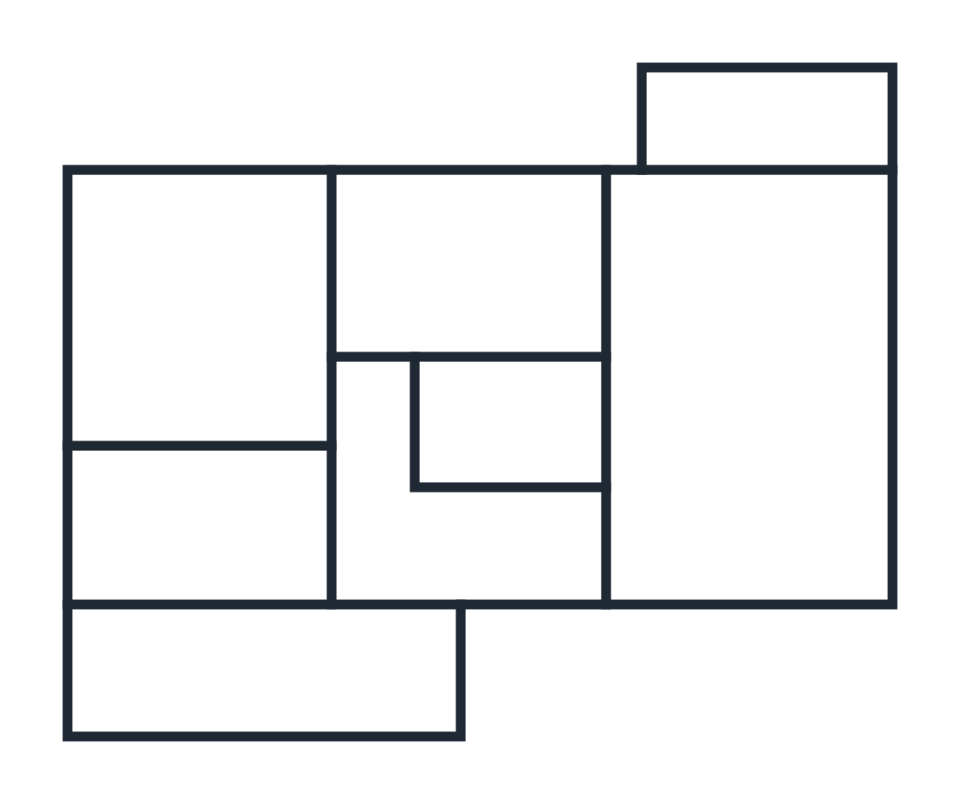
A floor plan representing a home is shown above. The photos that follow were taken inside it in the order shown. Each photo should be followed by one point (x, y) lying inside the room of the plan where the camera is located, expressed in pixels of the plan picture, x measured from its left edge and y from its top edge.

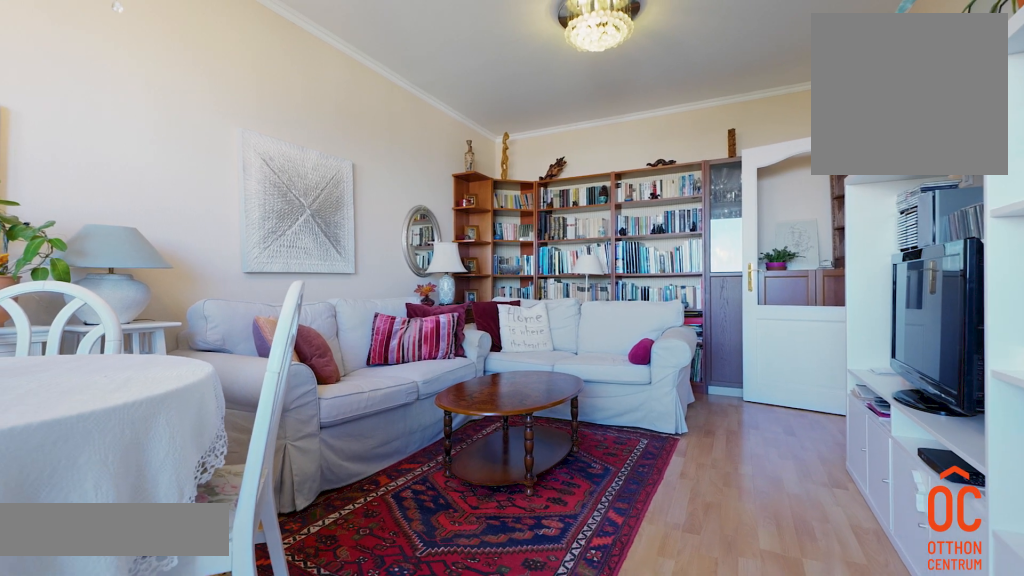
(724, 389)
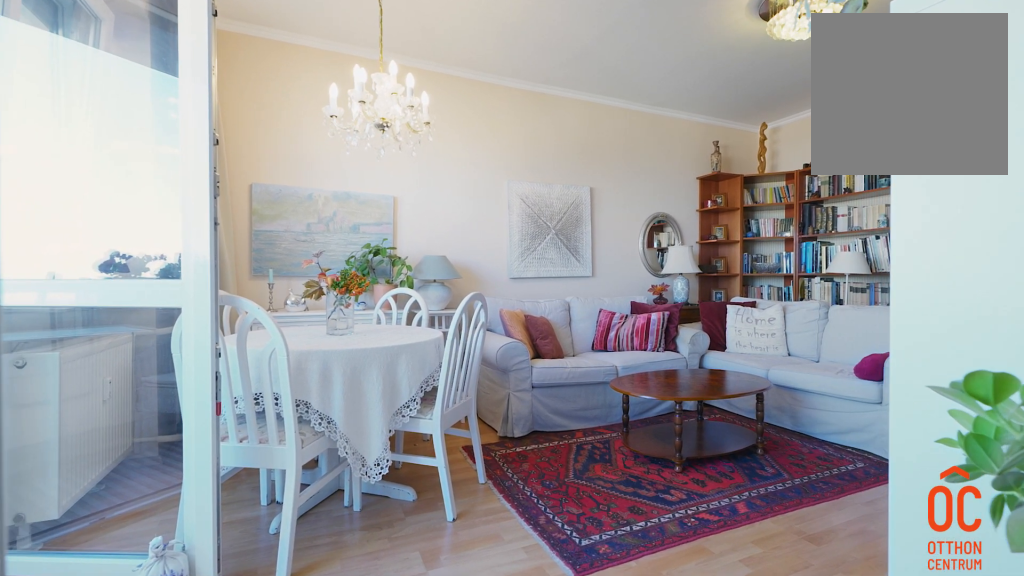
(724, 389)
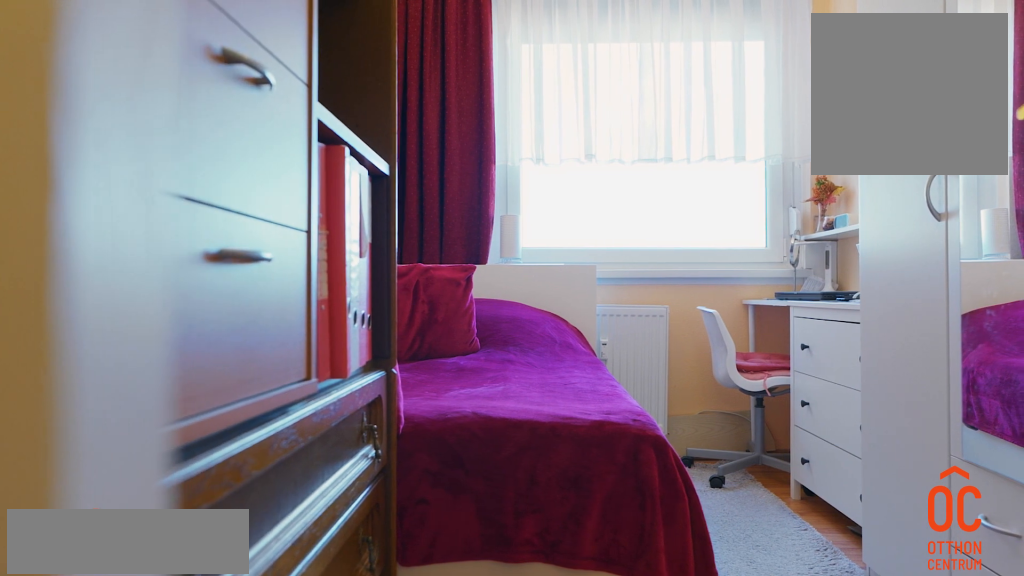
(175, 513)
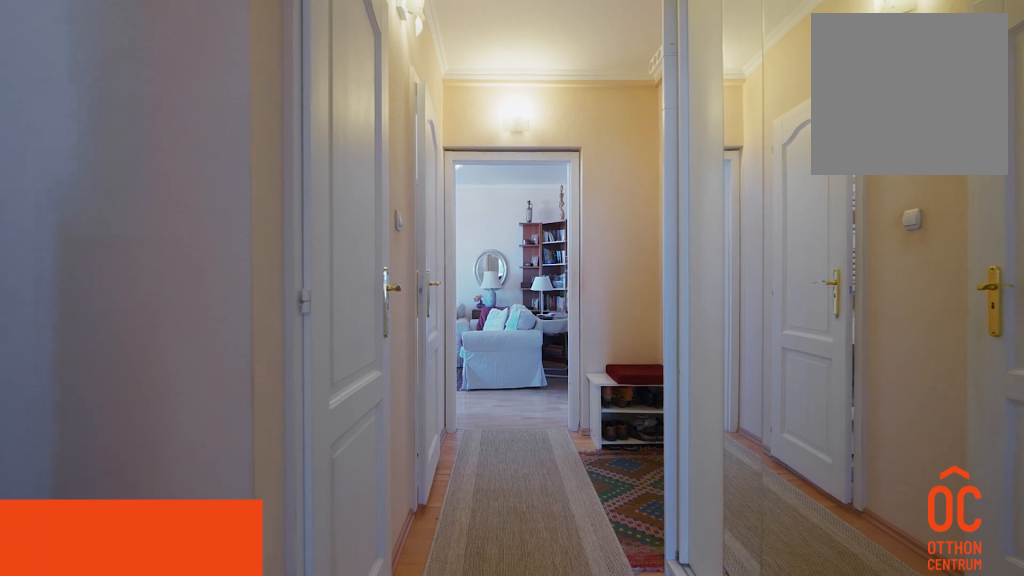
(422, 554)
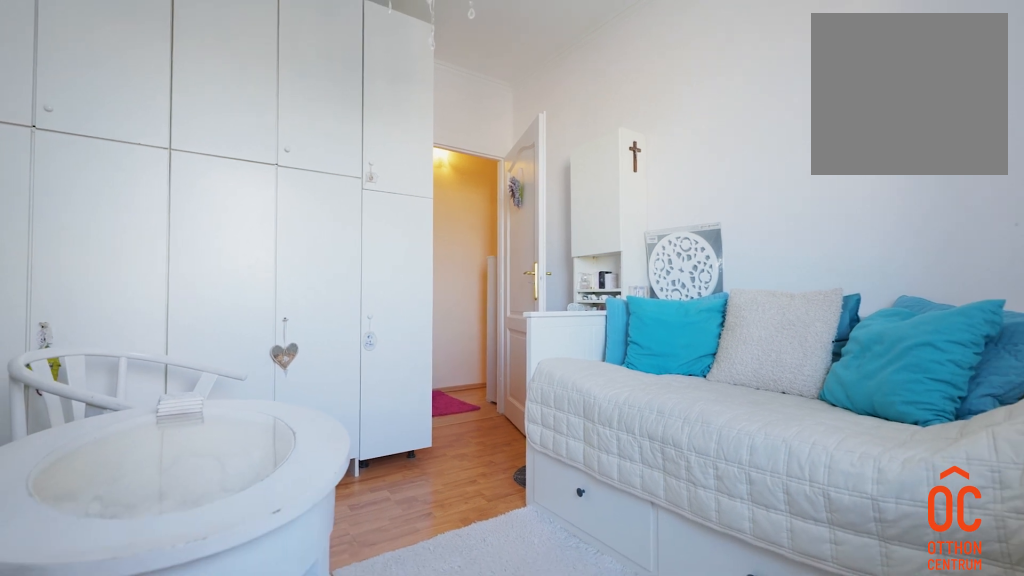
(211, 333)
